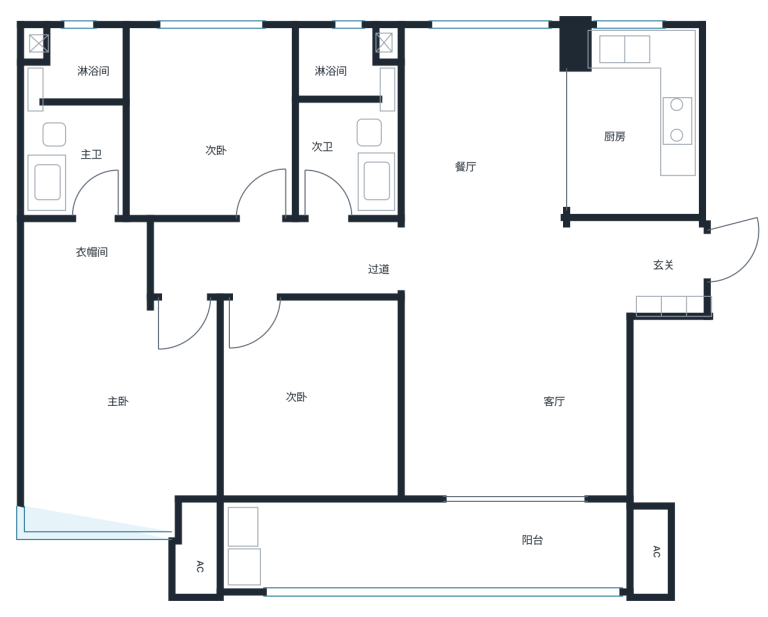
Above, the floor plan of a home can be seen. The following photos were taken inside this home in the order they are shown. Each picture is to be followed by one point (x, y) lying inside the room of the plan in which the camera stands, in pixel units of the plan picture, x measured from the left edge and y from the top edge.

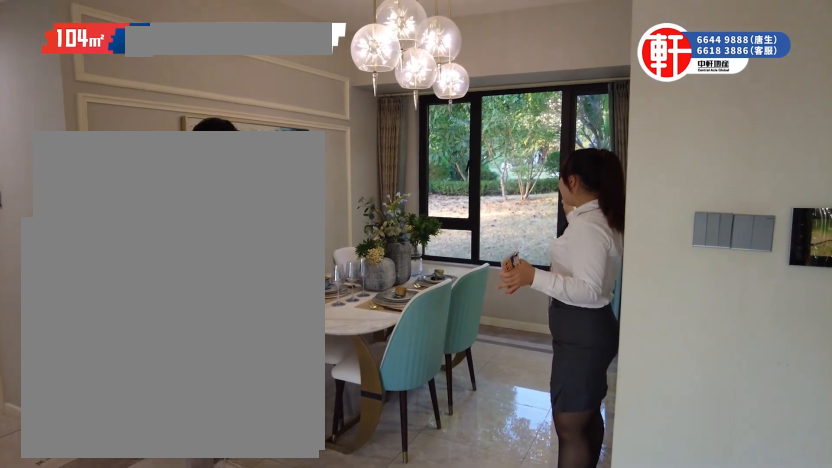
(481, 283)
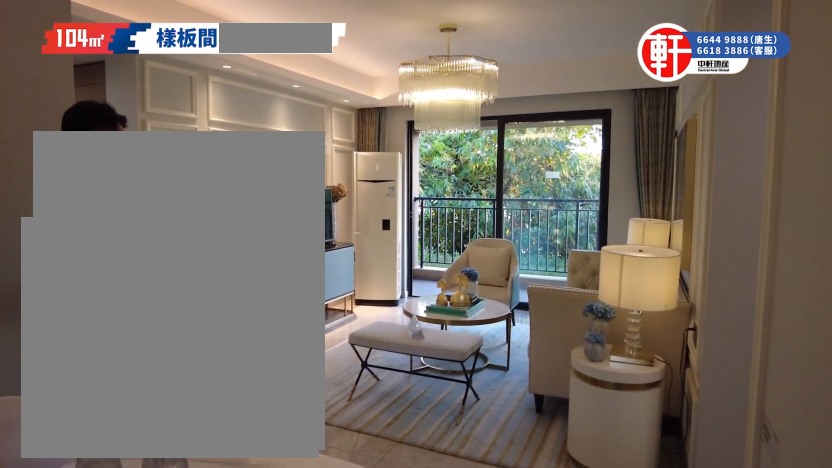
(491, 290)
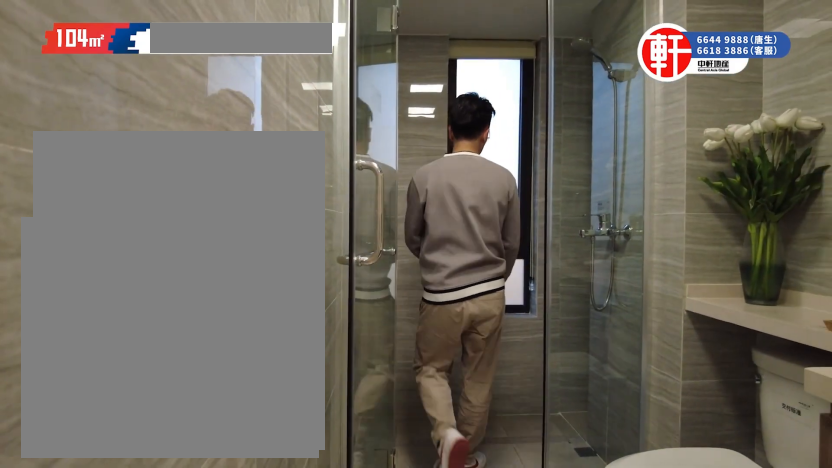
(353, 159)
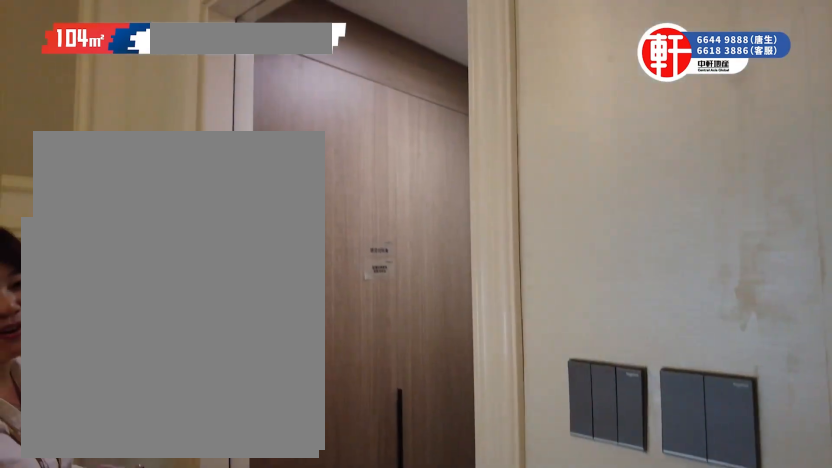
(116, 448)
